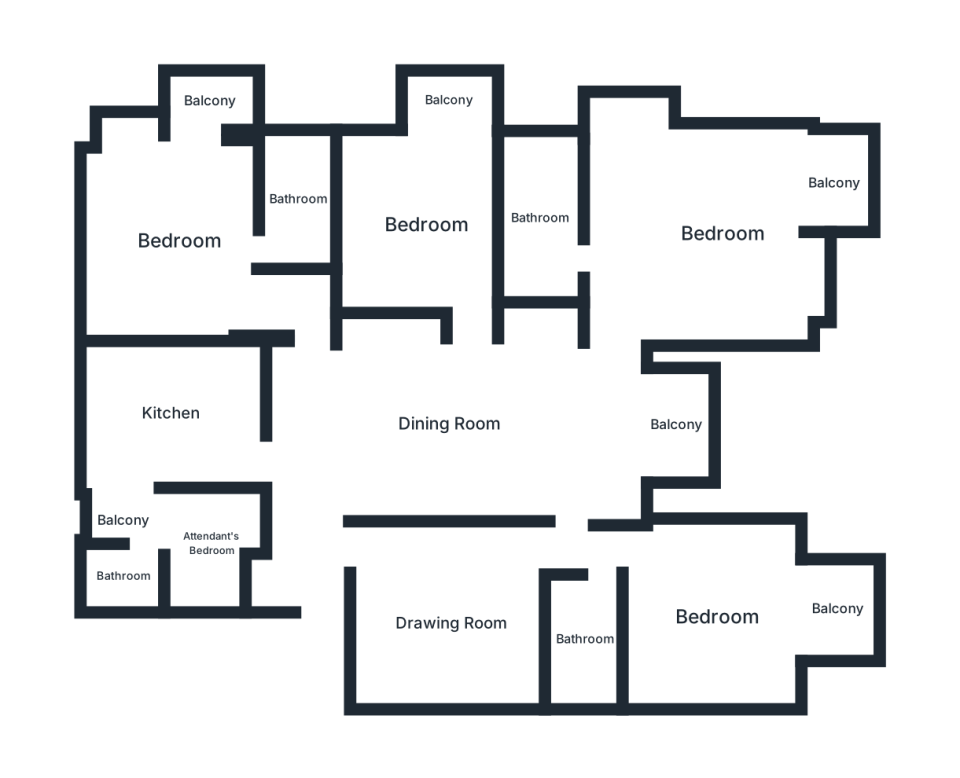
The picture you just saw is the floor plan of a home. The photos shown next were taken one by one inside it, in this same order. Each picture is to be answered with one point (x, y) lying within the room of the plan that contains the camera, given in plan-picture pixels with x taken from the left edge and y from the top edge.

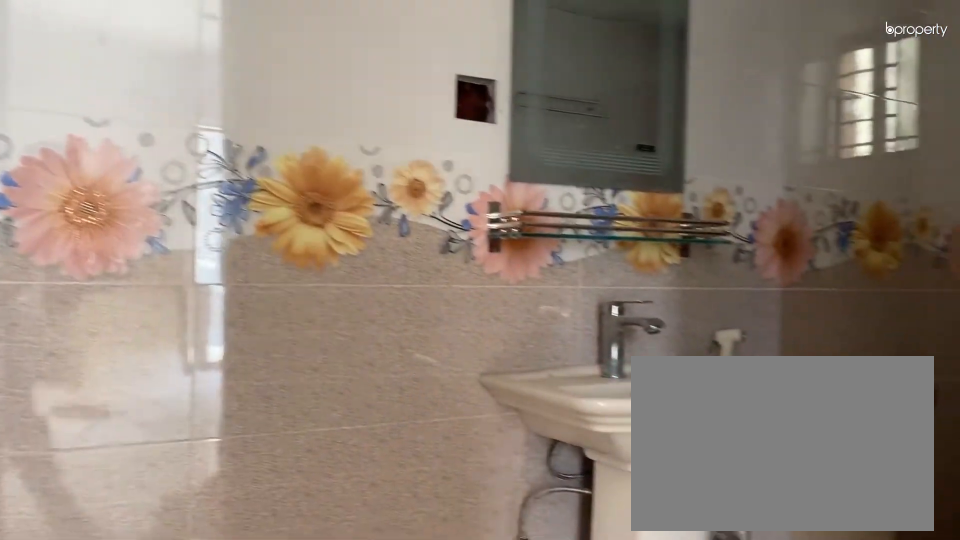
(541, 217)
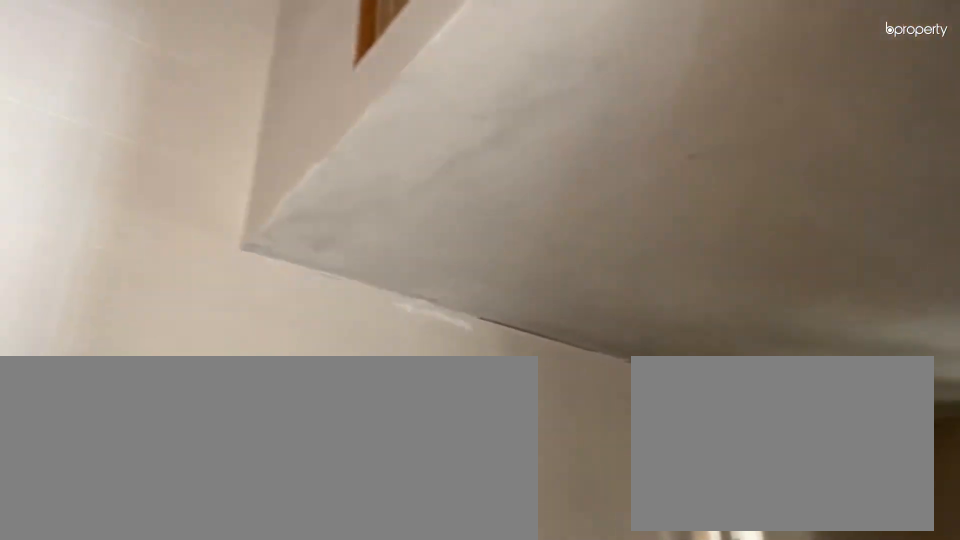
(541, 217)
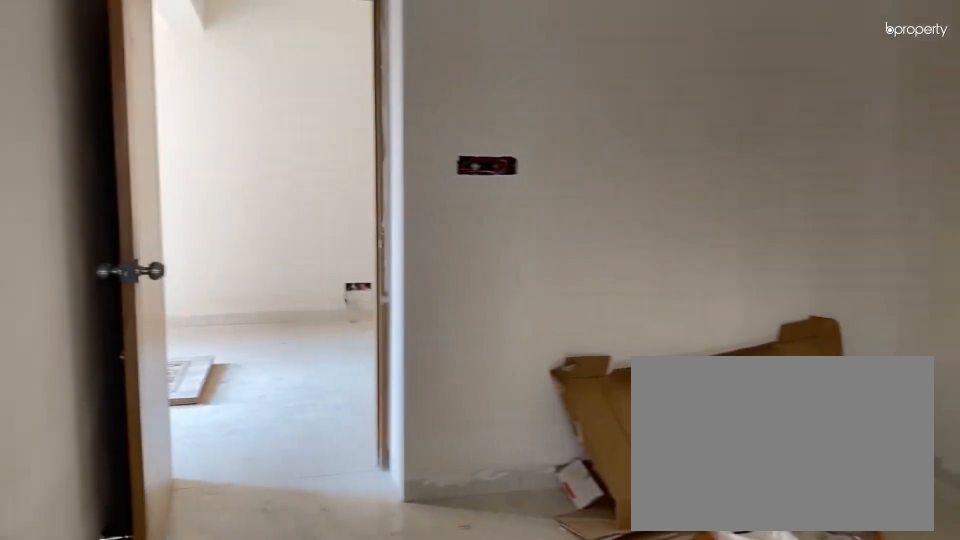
(425, 223)
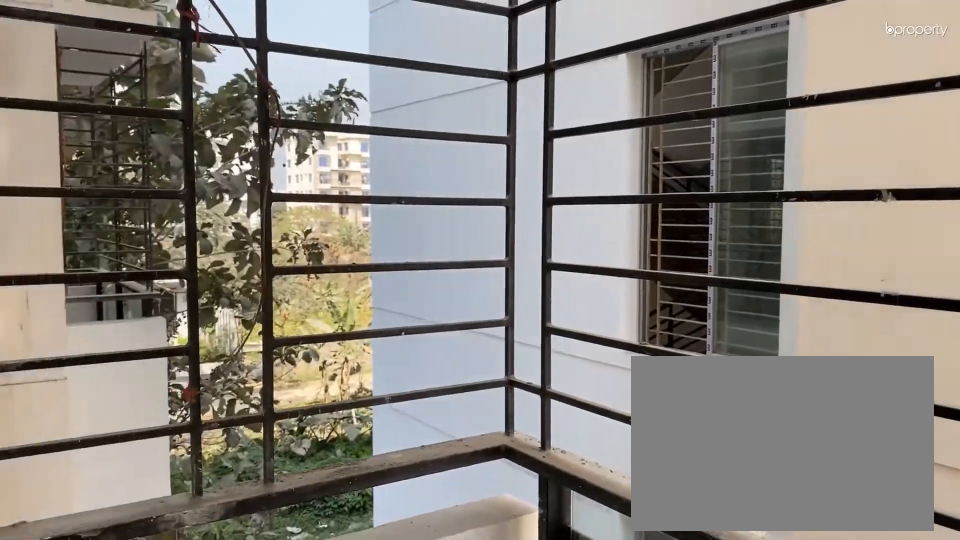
(449, 100)
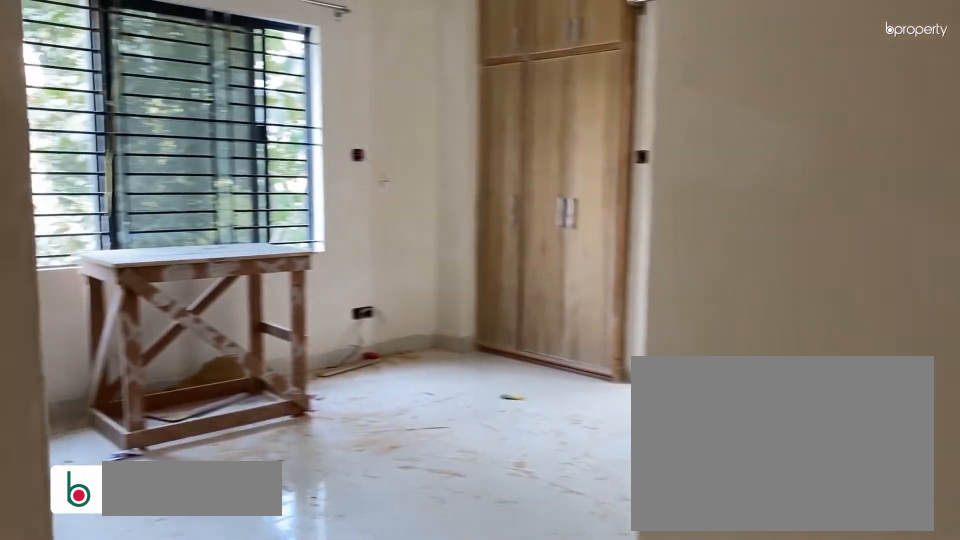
(177, 241)
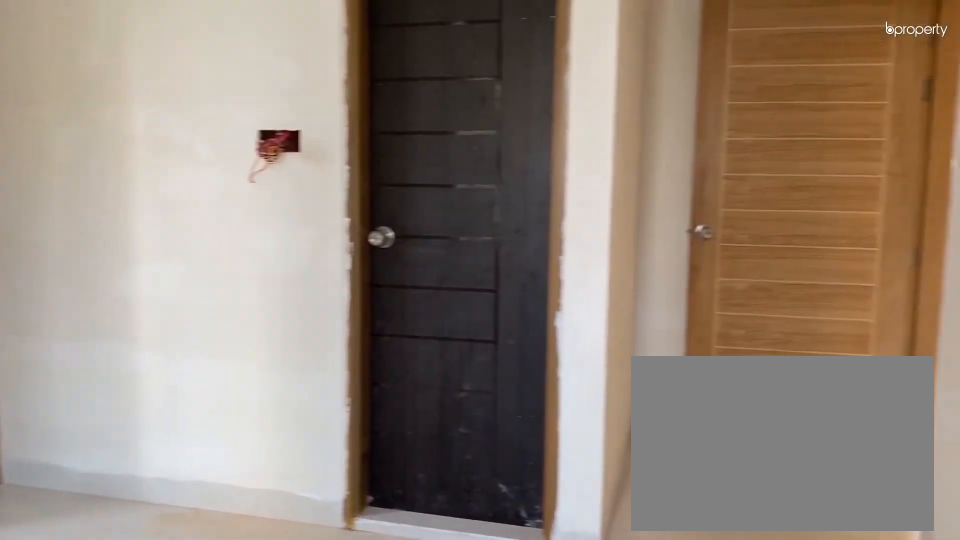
(177, 241)
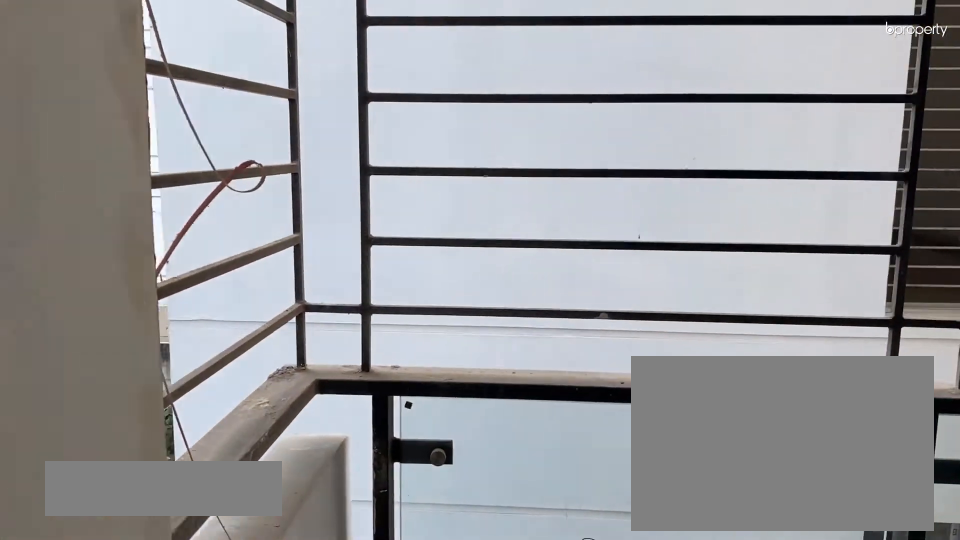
(212, 100)
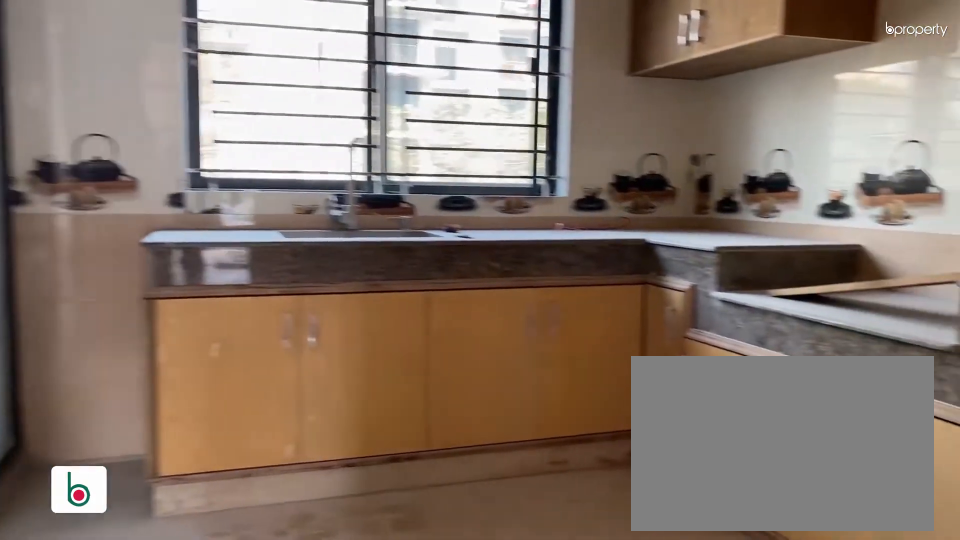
(170, 411)
